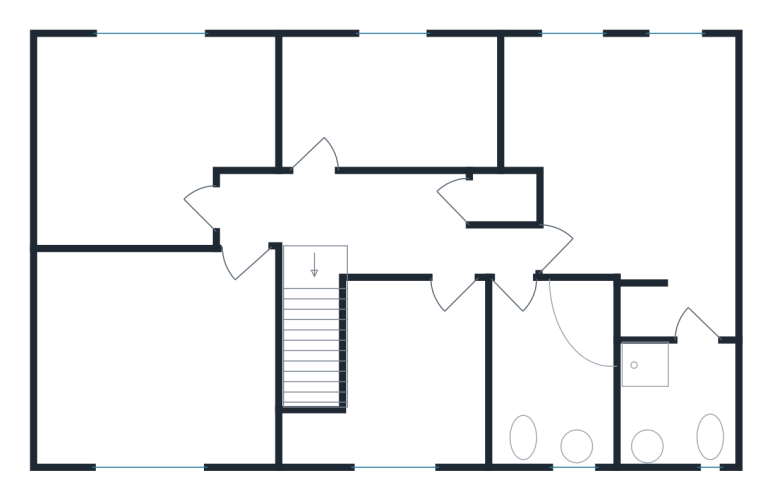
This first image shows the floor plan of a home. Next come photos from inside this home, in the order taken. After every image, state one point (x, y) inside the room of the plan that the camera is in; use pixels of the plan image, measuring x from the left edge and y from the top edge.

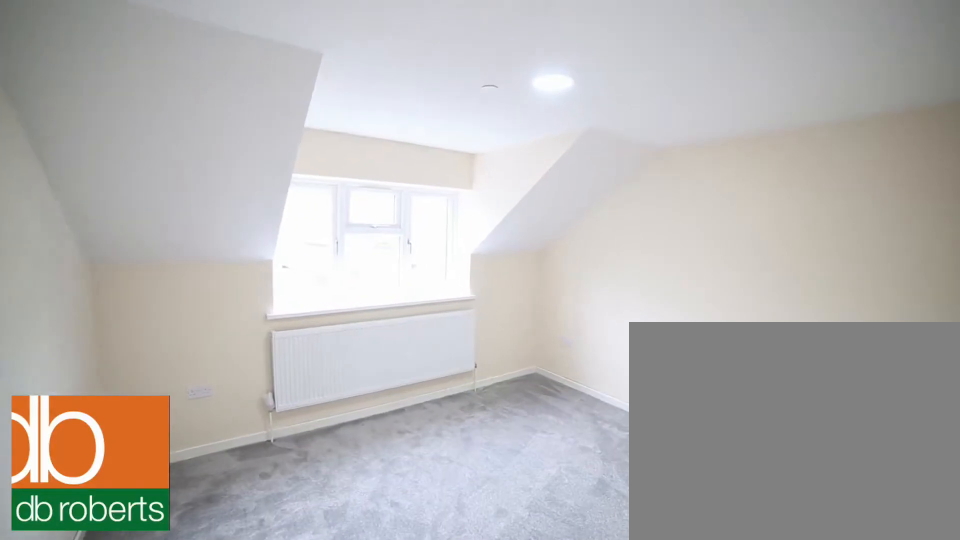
(156, 359)
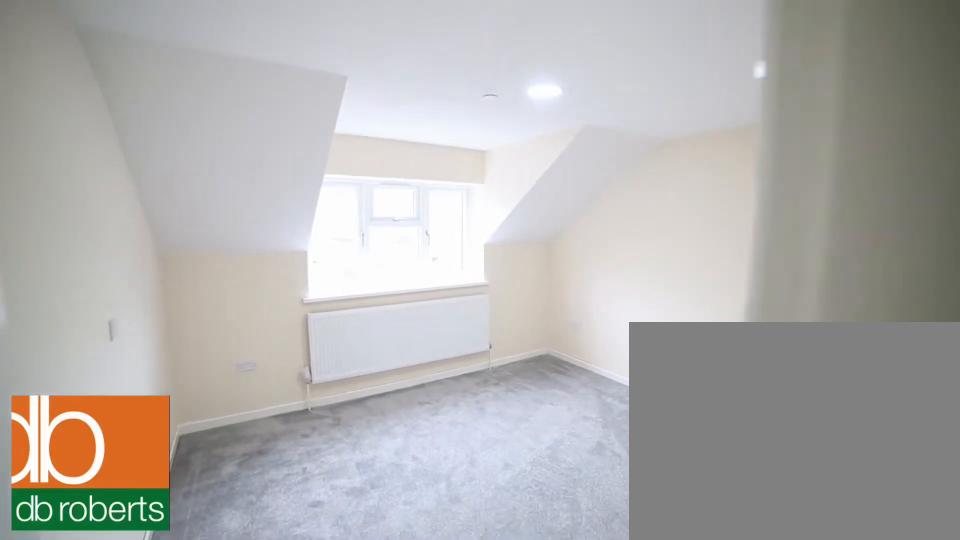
(156, 359)
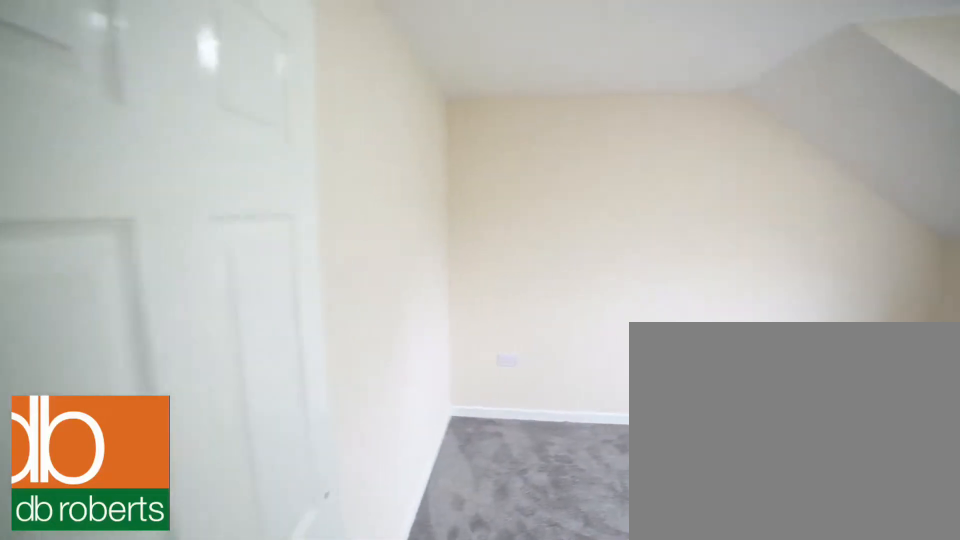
(147, 132)
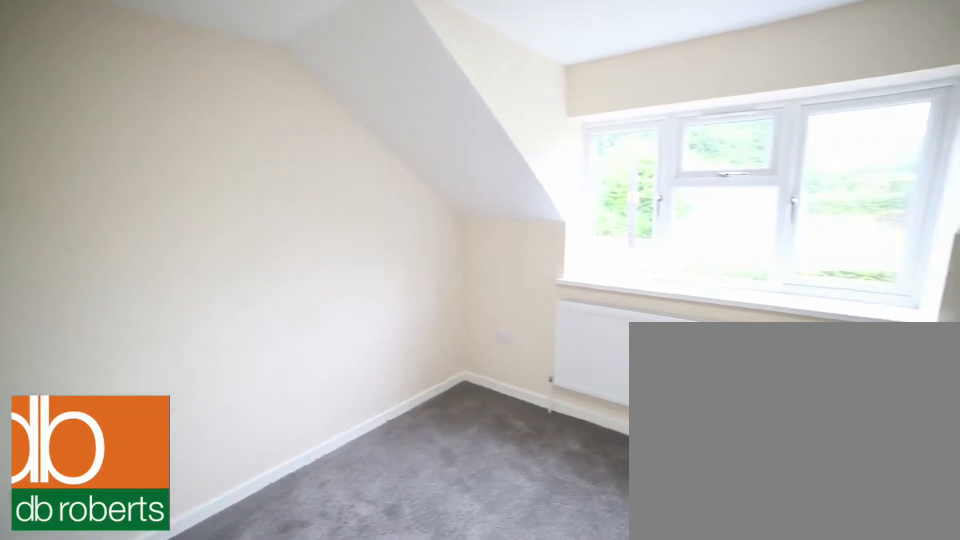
(147, 132)
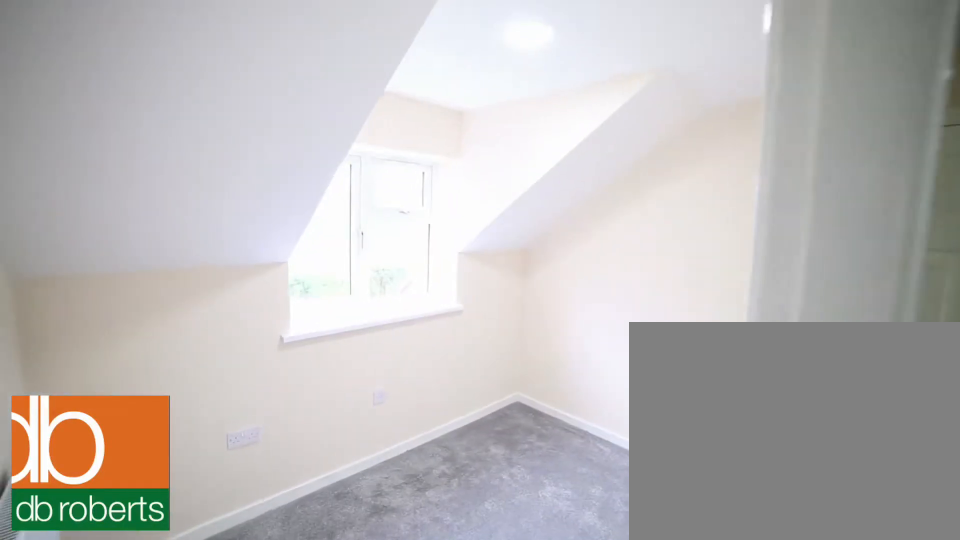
(392, 101)
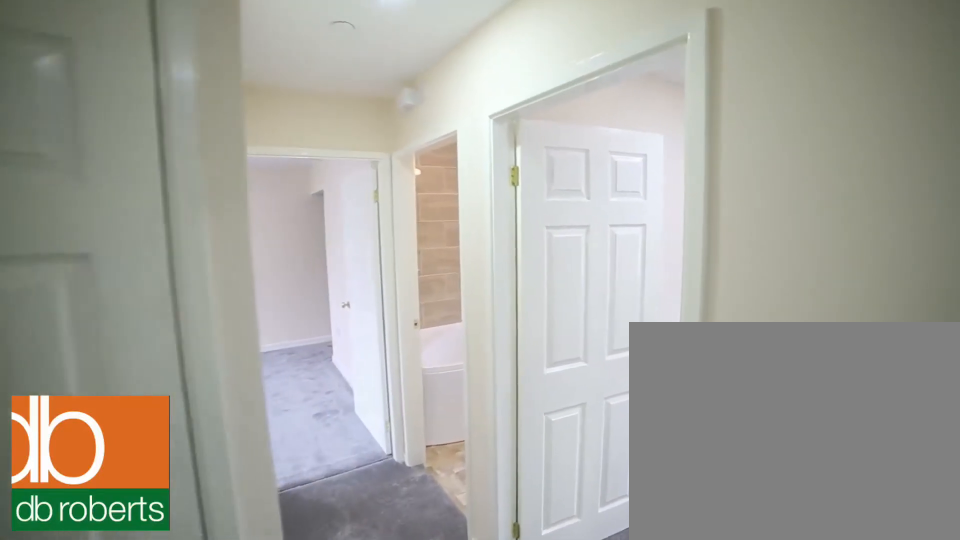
(373, 226)
